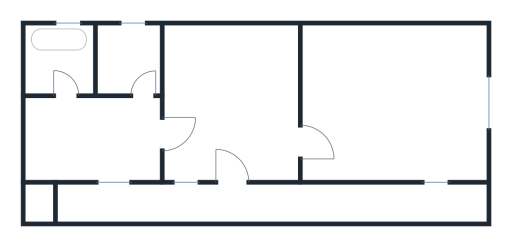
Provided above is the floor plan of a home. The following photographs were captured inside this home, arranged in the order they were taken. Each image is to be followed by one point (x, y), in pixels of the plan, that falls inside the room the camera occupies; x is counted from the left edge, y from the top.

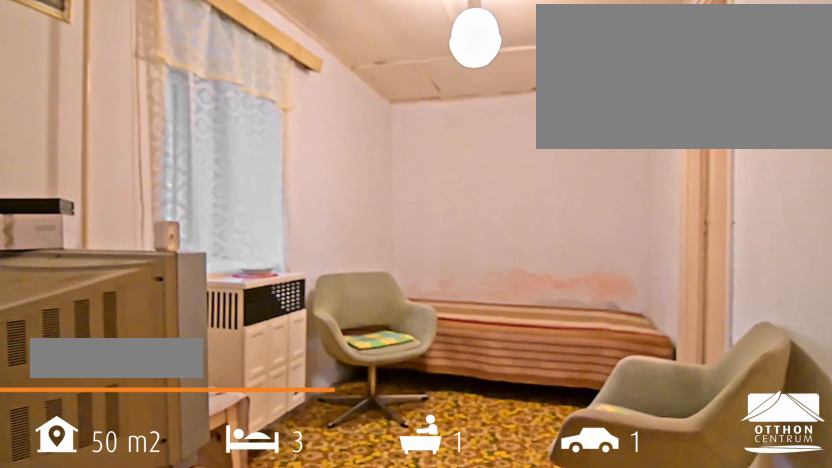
(83, 139)
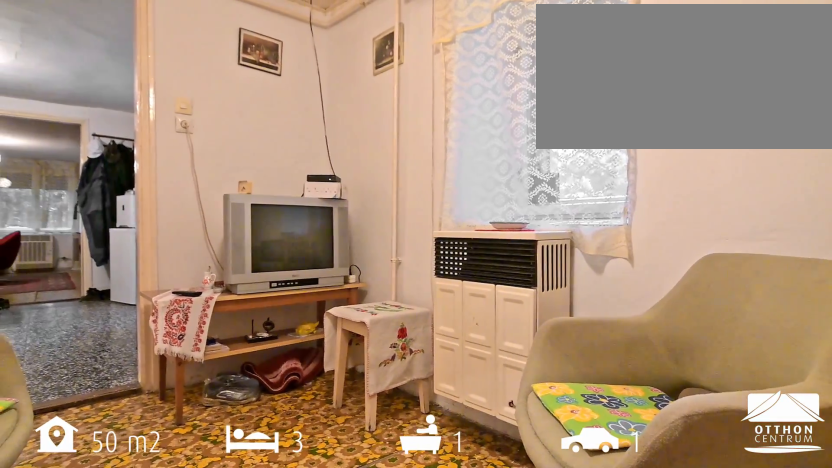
(83, 139)
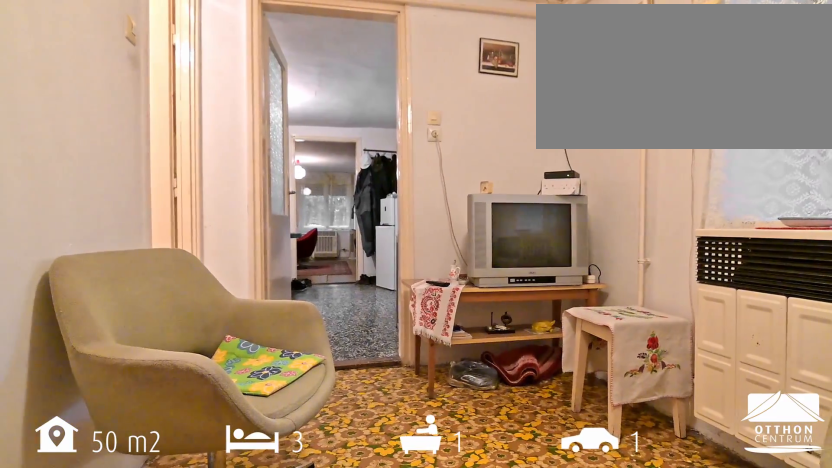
(83, 139)
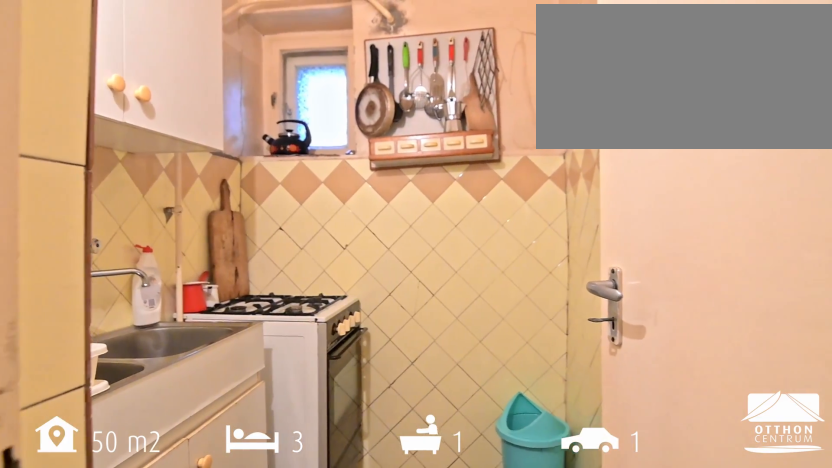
(127, 56)
